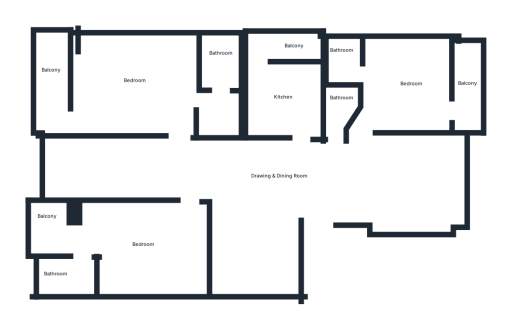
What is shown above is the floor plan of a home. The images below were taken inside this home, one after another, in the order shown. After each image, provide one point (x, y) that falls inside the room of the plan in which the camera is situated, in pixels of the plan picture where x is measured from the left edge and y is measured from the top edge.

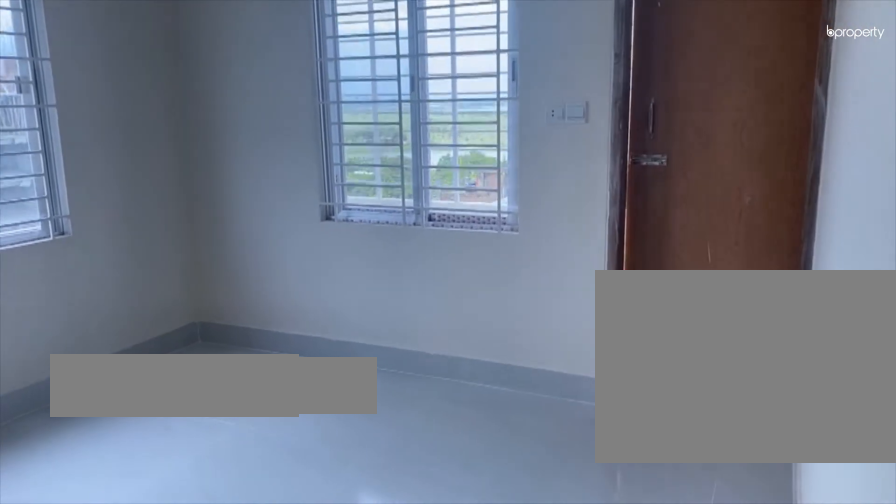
(411, 85)
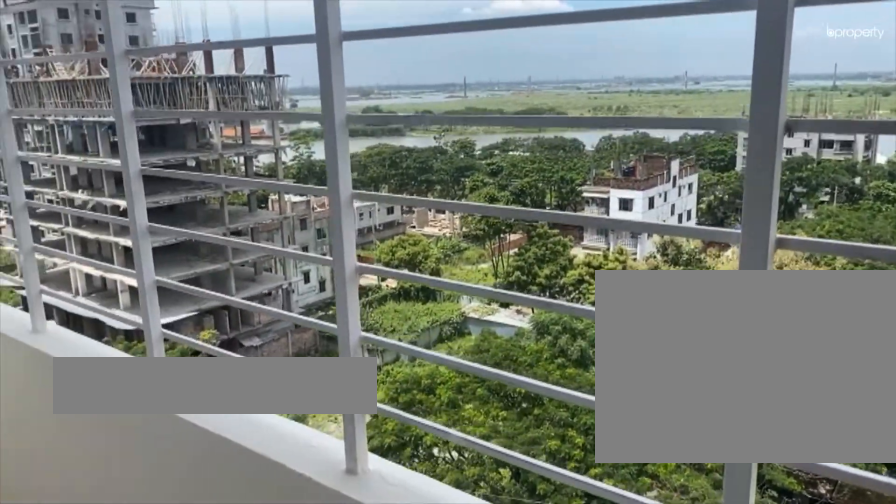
(466, 86)
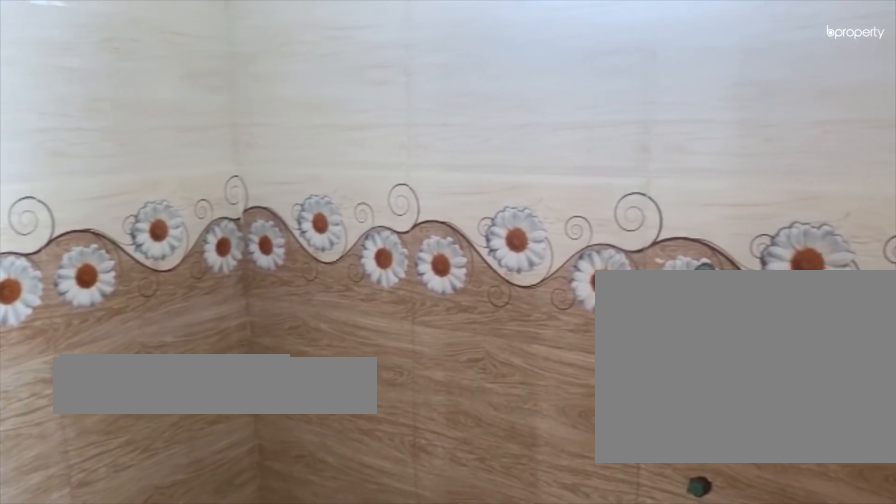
(343, 54)
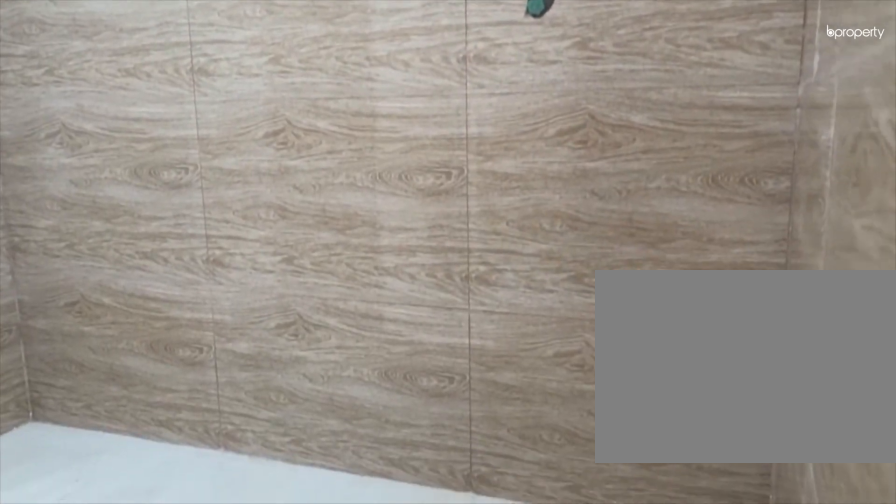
(343, 54)
